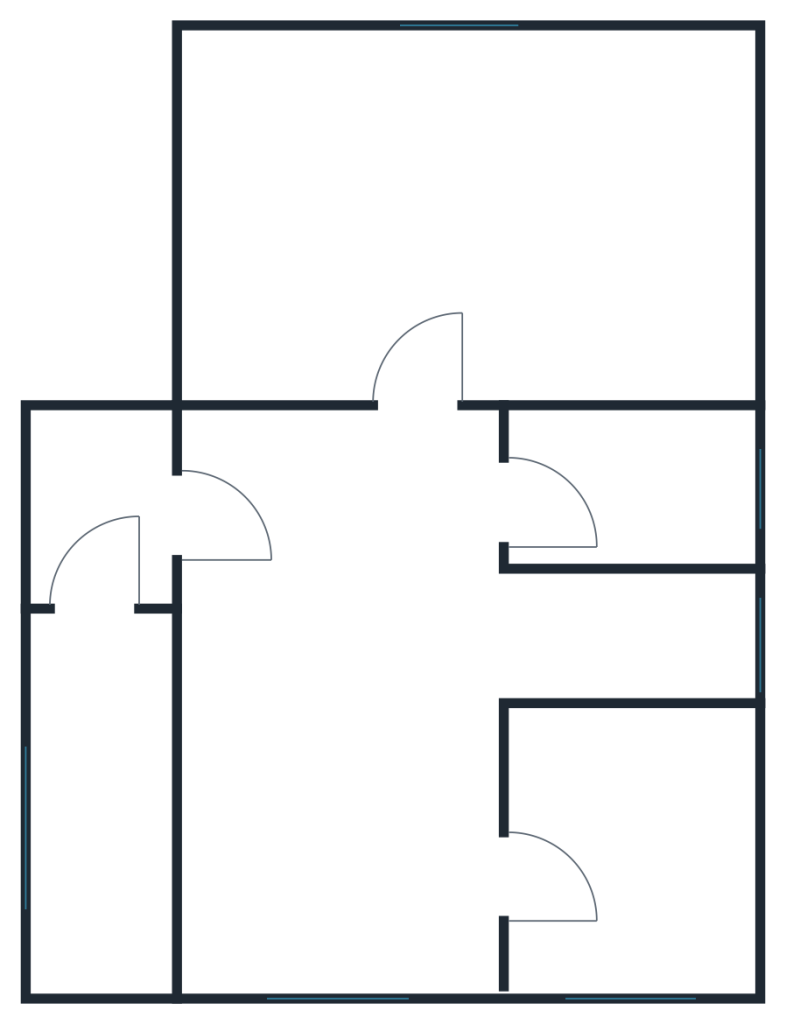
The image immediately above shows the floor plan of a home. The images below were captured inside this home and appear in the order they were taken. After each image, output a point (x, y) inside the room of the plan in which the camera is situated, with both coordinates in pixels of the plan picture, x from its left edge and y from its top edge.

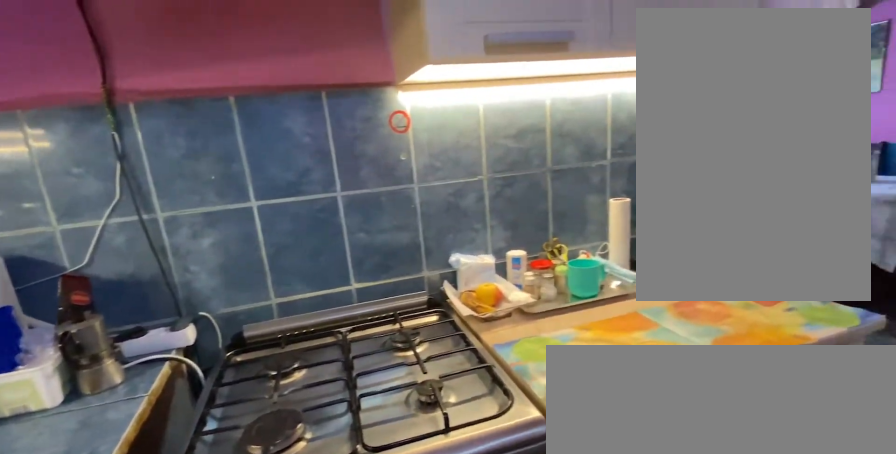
(628, 638)
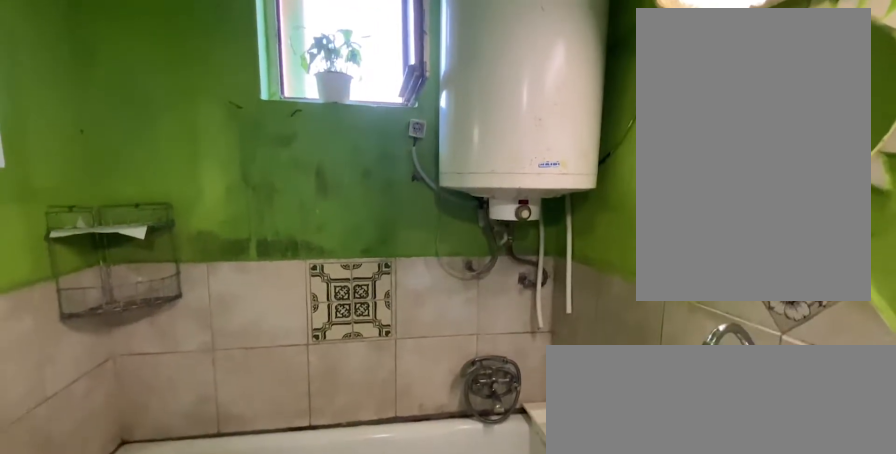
(628, 488)
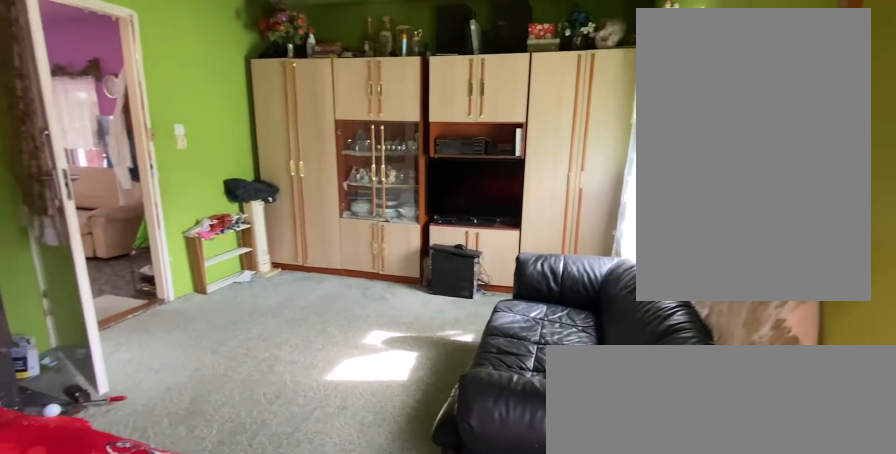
(467, 208)
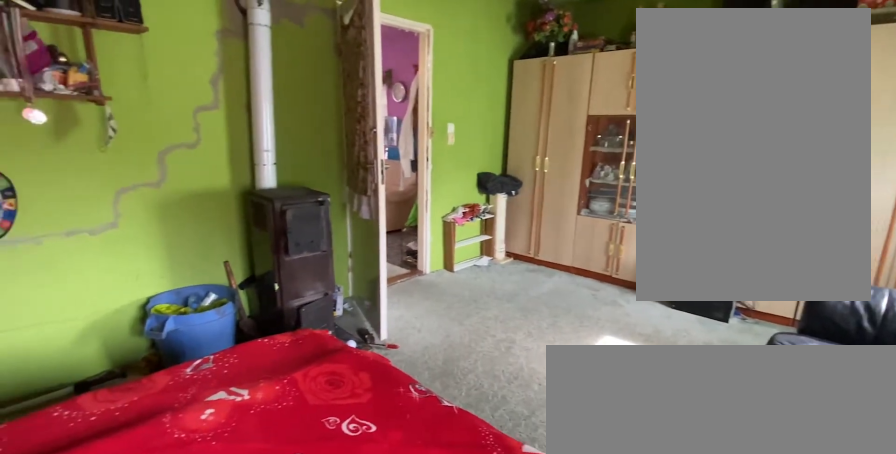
(467, 208)
